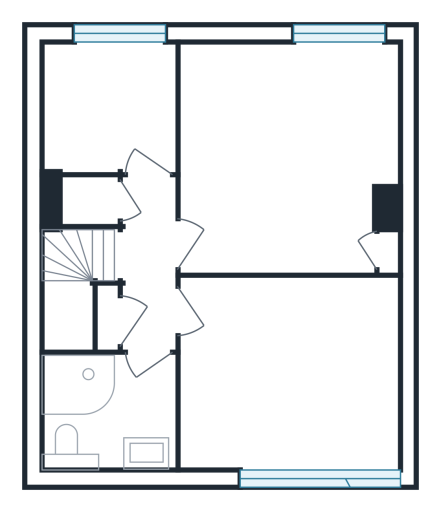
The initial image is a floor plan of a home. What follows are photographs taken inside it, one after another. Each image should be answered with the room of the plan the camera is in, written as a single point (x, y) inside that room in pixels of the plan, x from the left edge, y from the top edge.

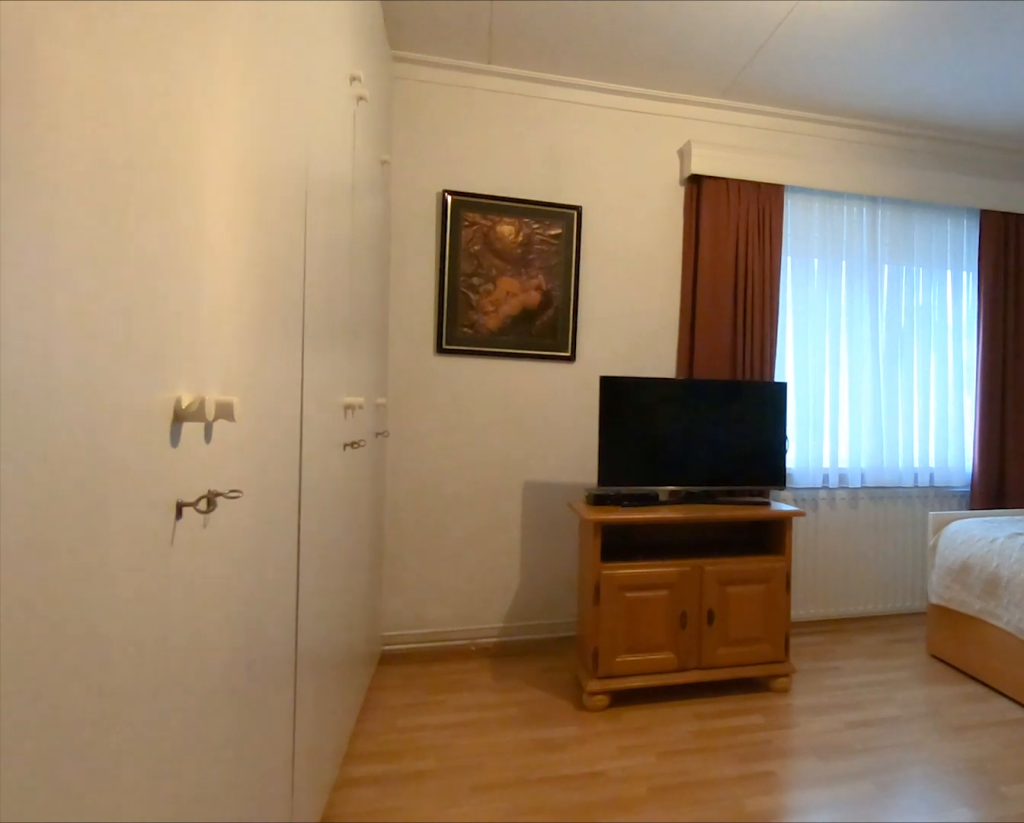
(284, 154)
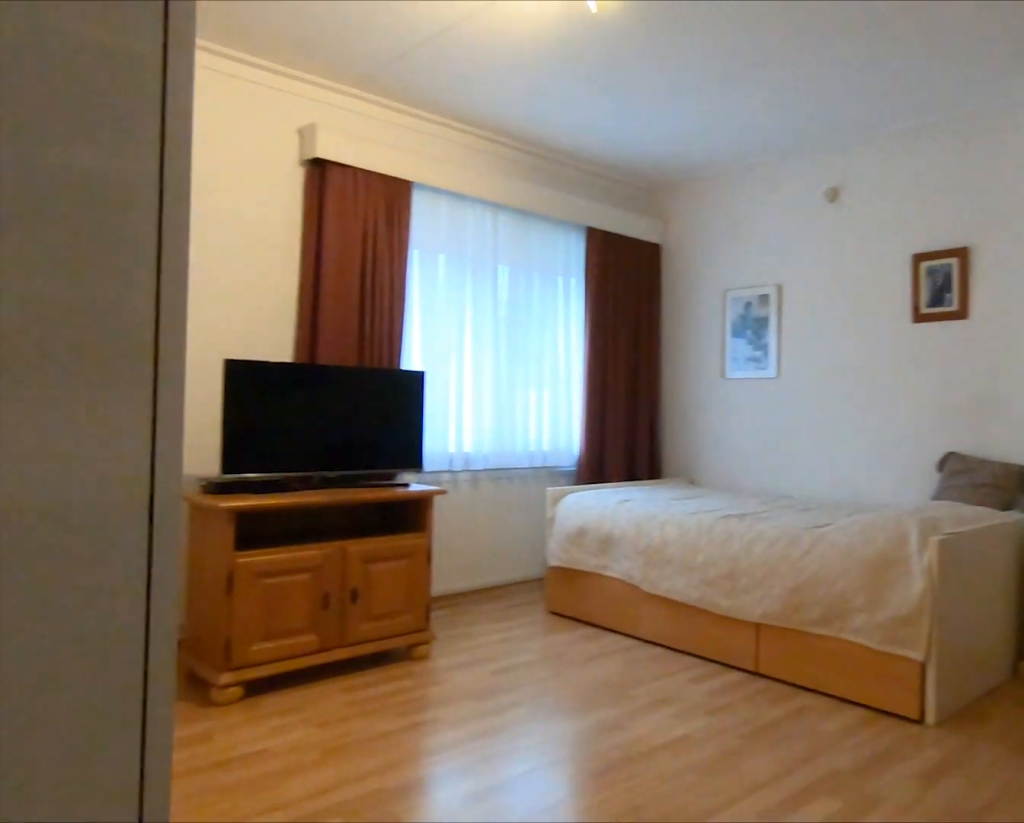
(284, 154)
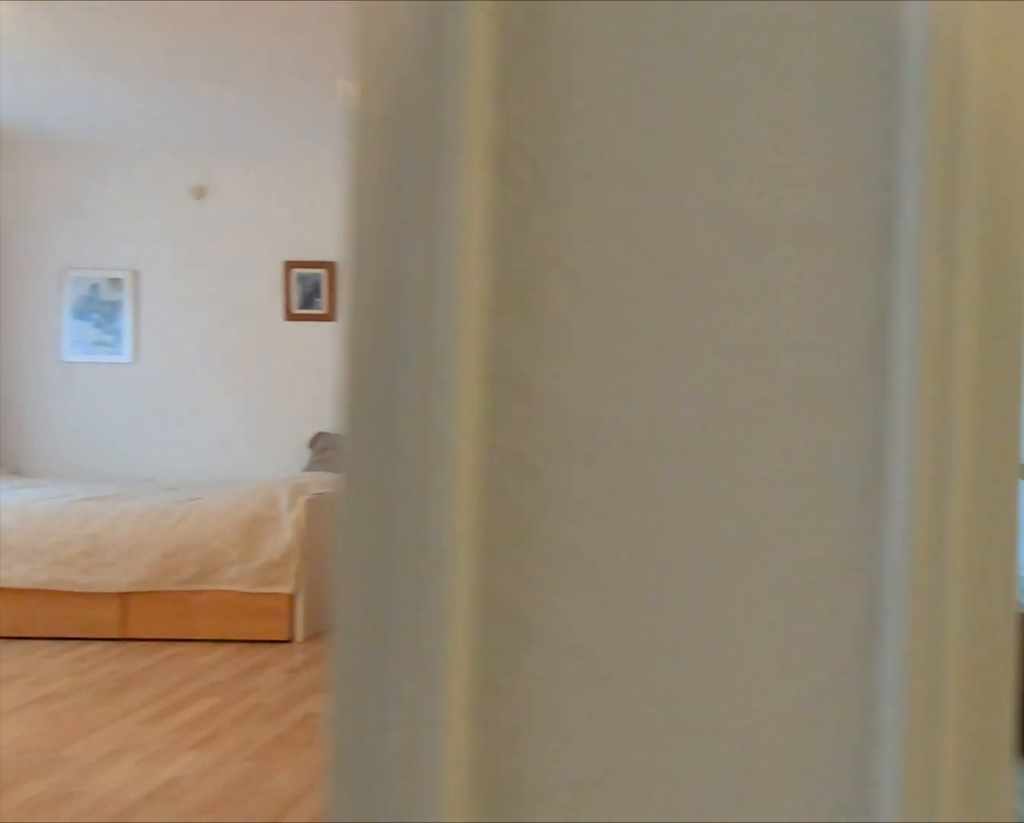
(147, 262)
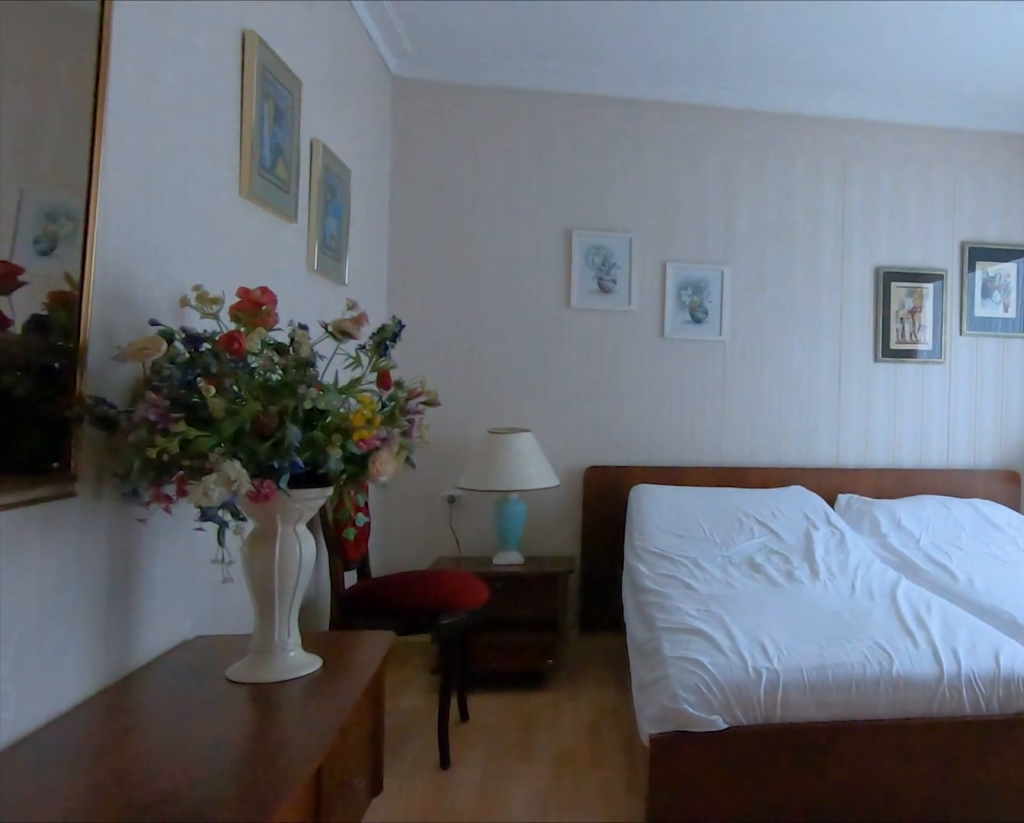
(288, 283)
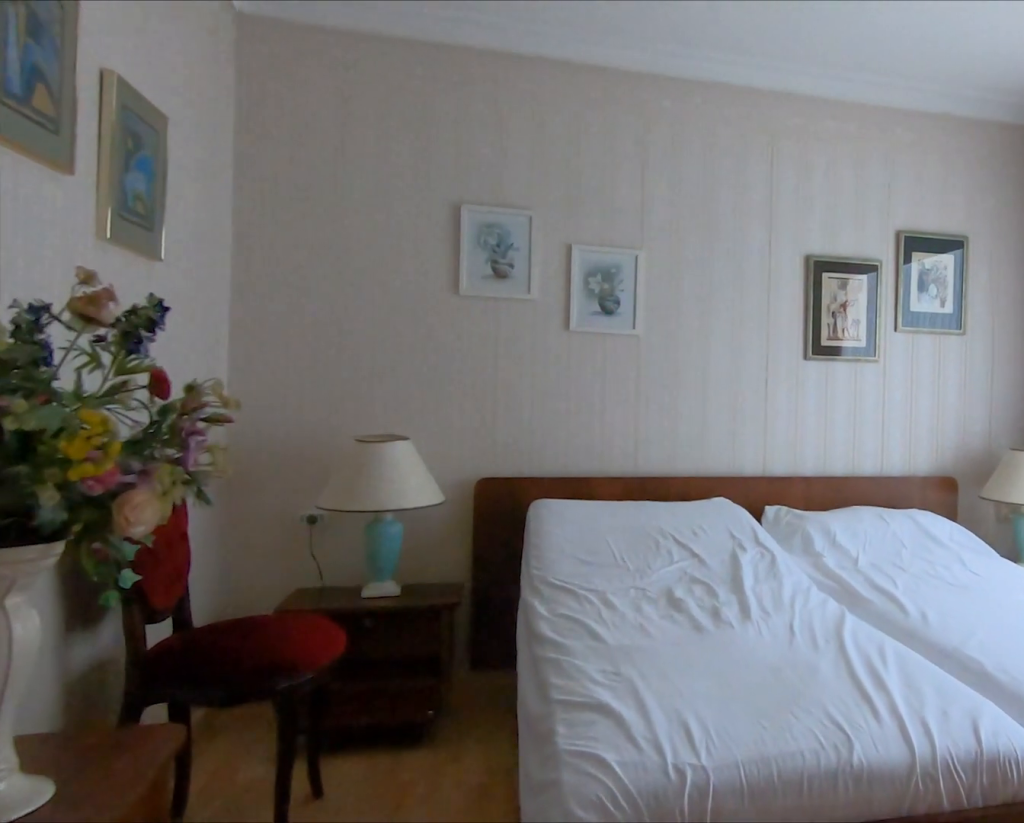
(288, 283)
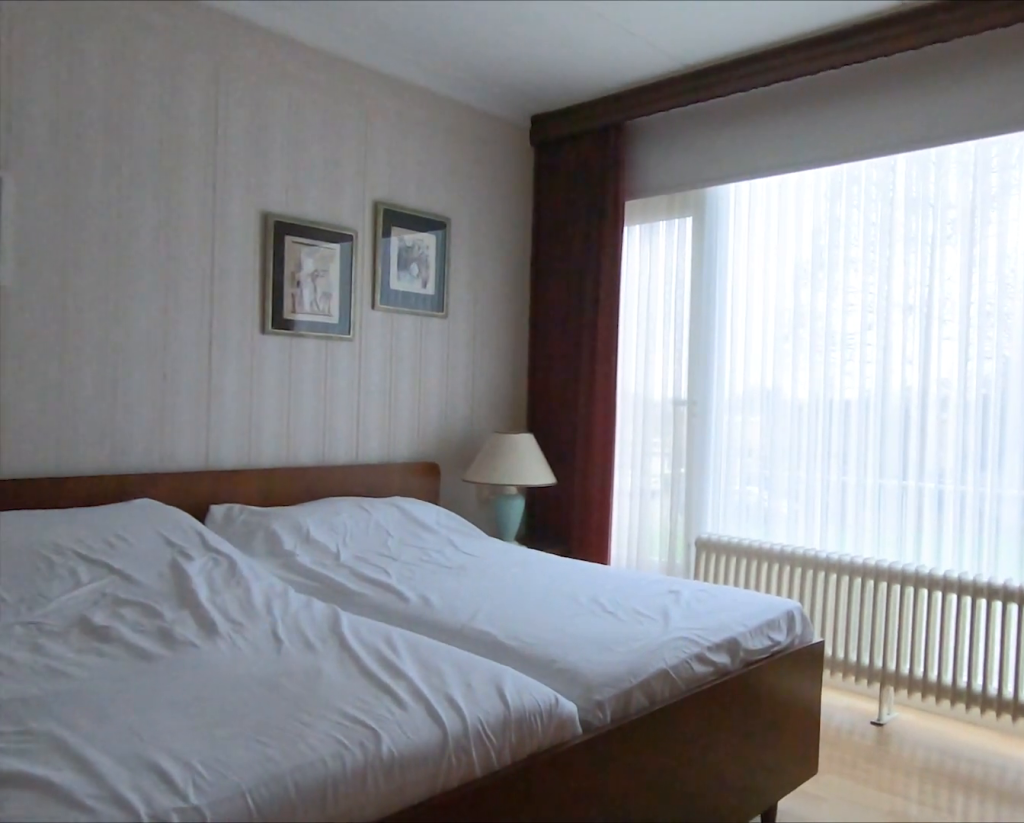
(324, 428)
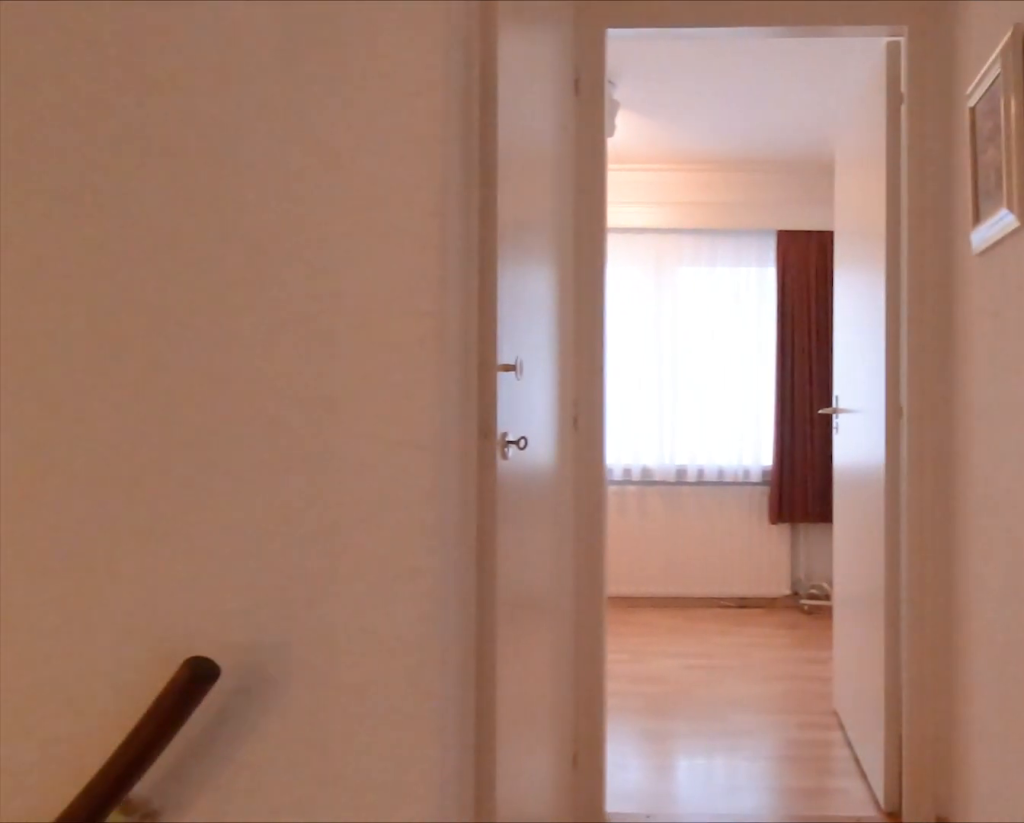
(147, 262)
